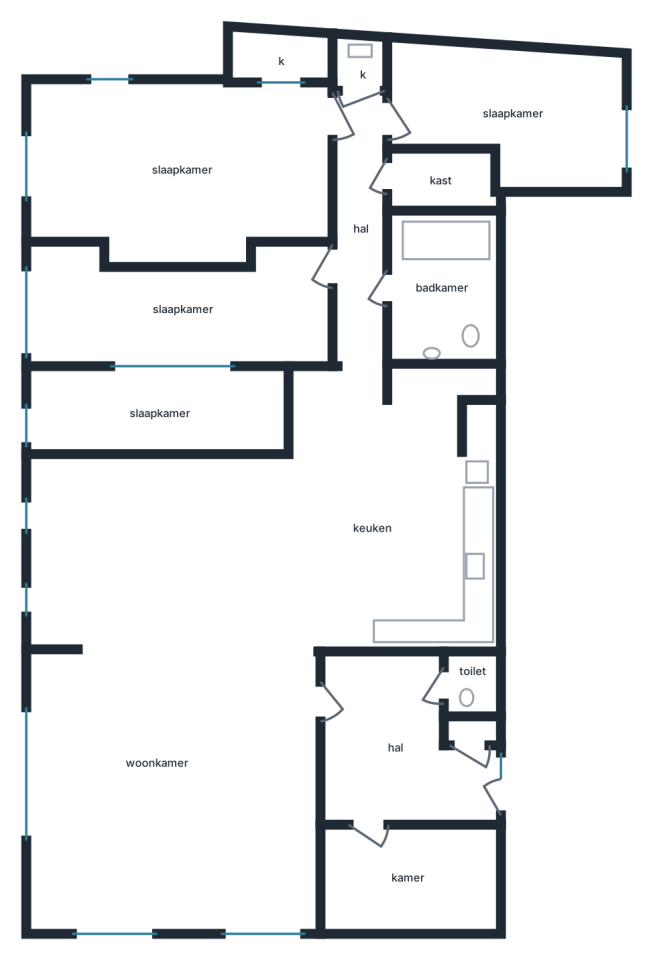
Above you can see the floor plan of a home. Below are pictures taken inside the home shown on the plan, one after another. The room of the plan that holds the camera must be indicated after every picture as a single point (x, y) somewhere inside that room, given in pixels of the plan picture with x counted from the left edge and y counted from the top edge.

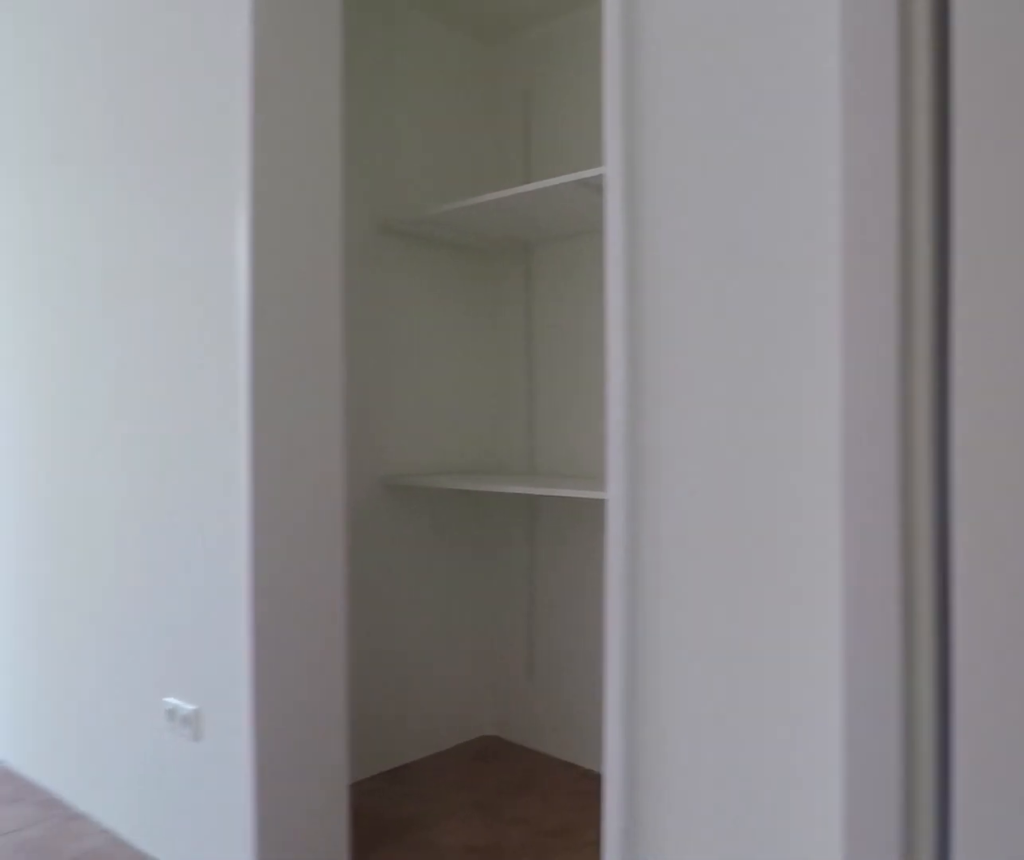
(360, 225)
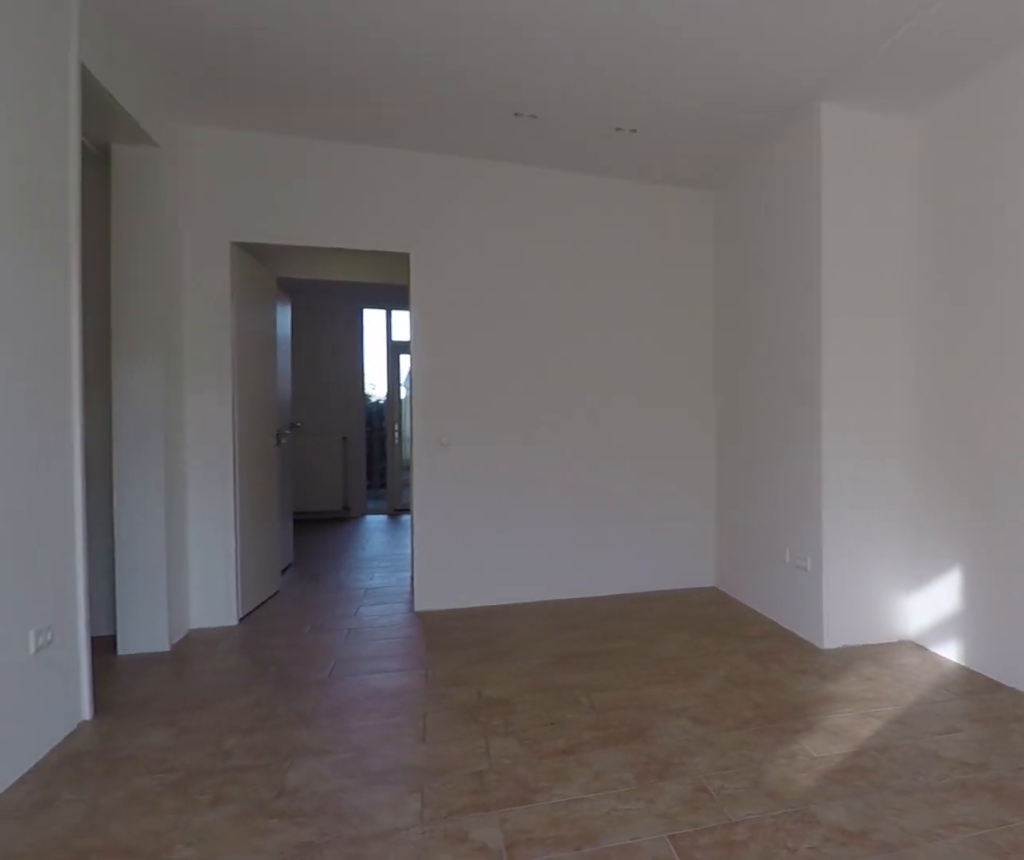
(182, 169)
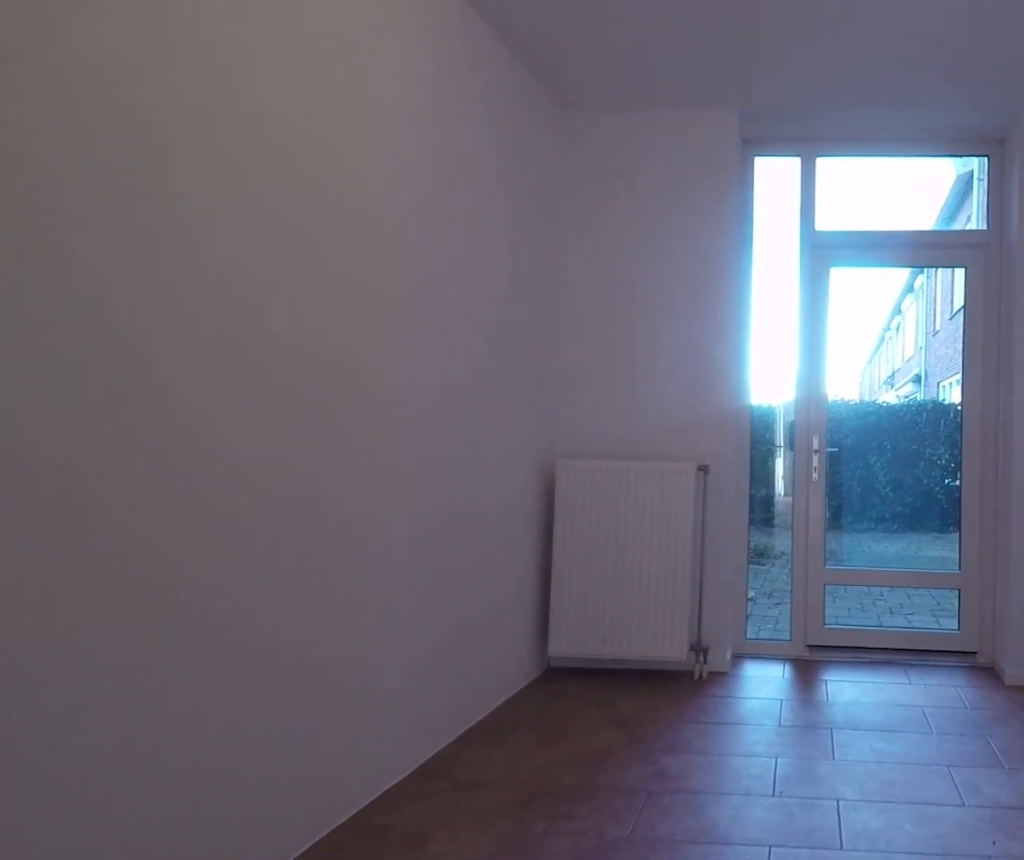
(512, 112)
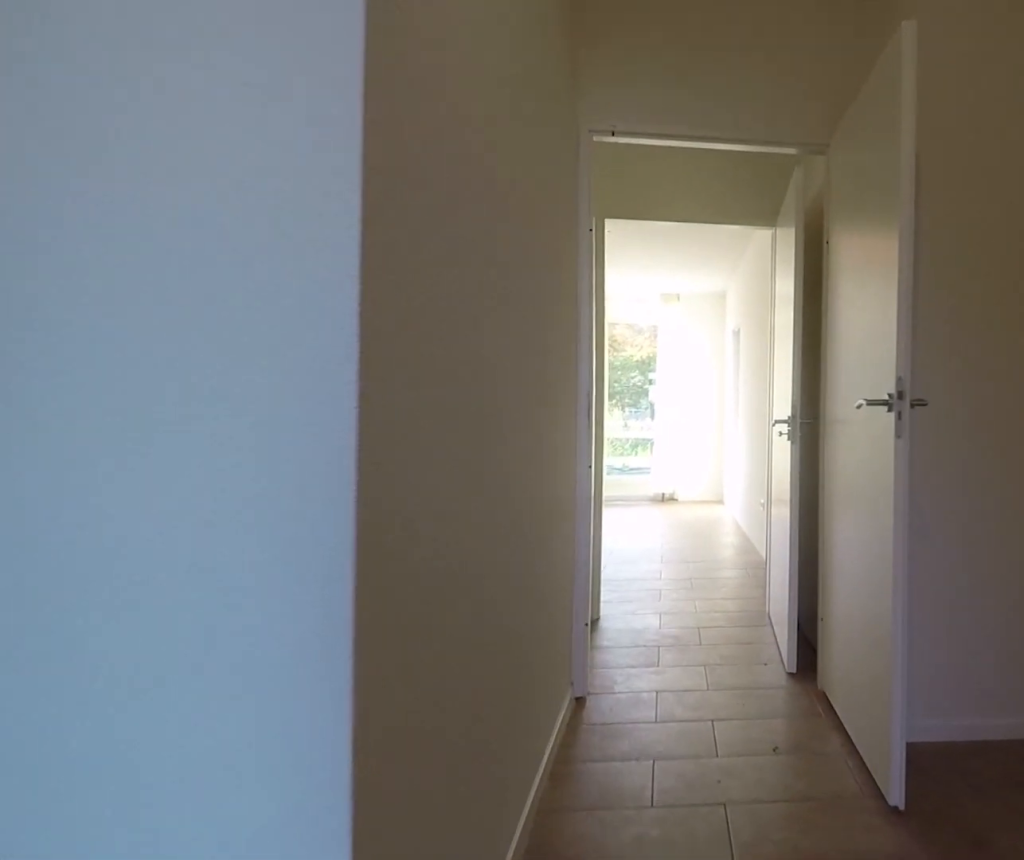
(512, 112)
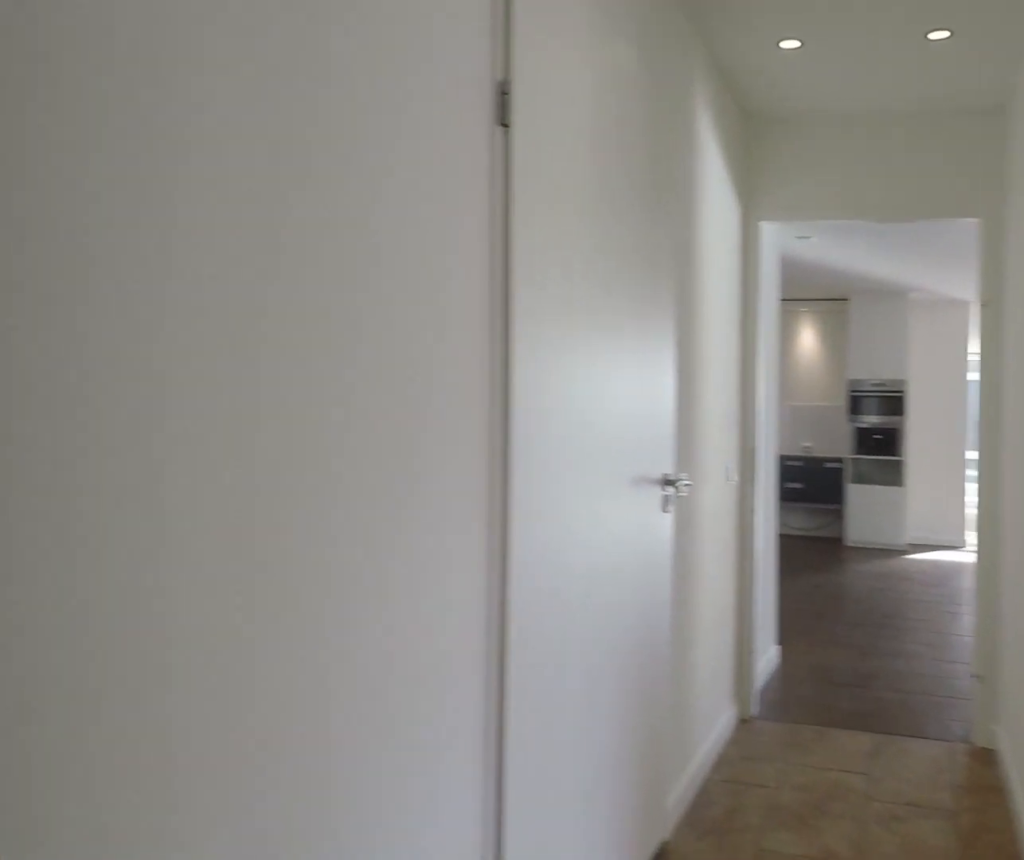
(360, 225)
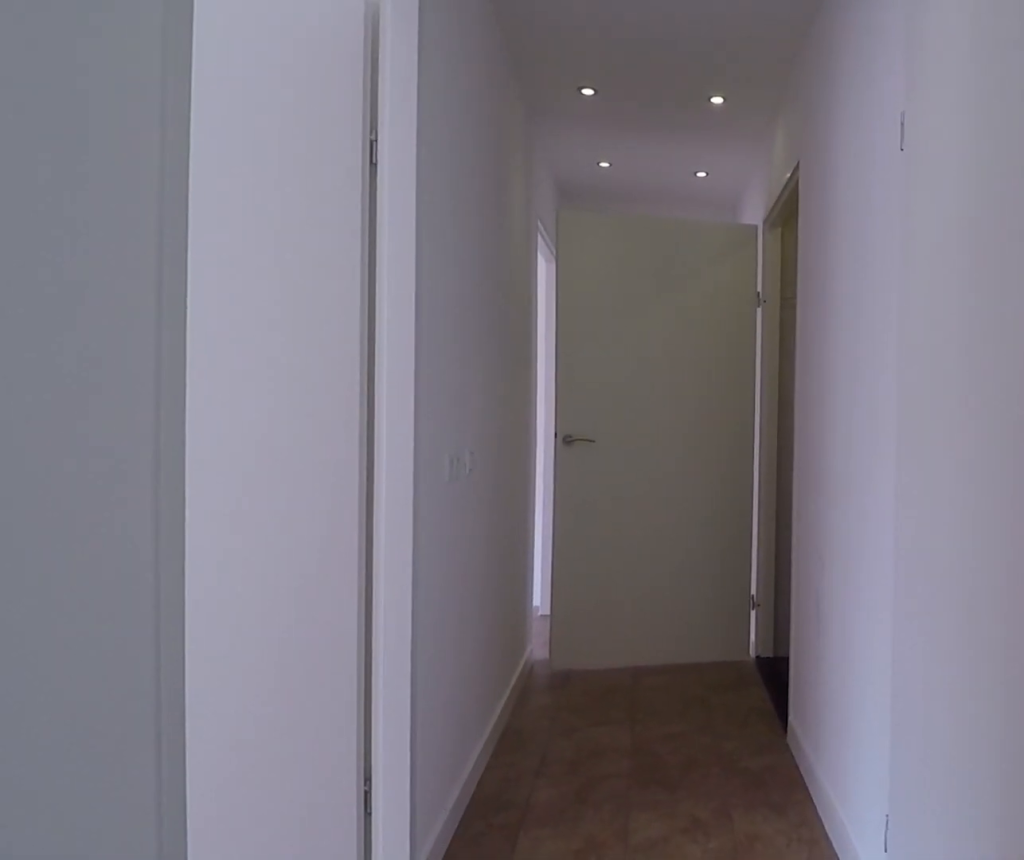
(360, 225)
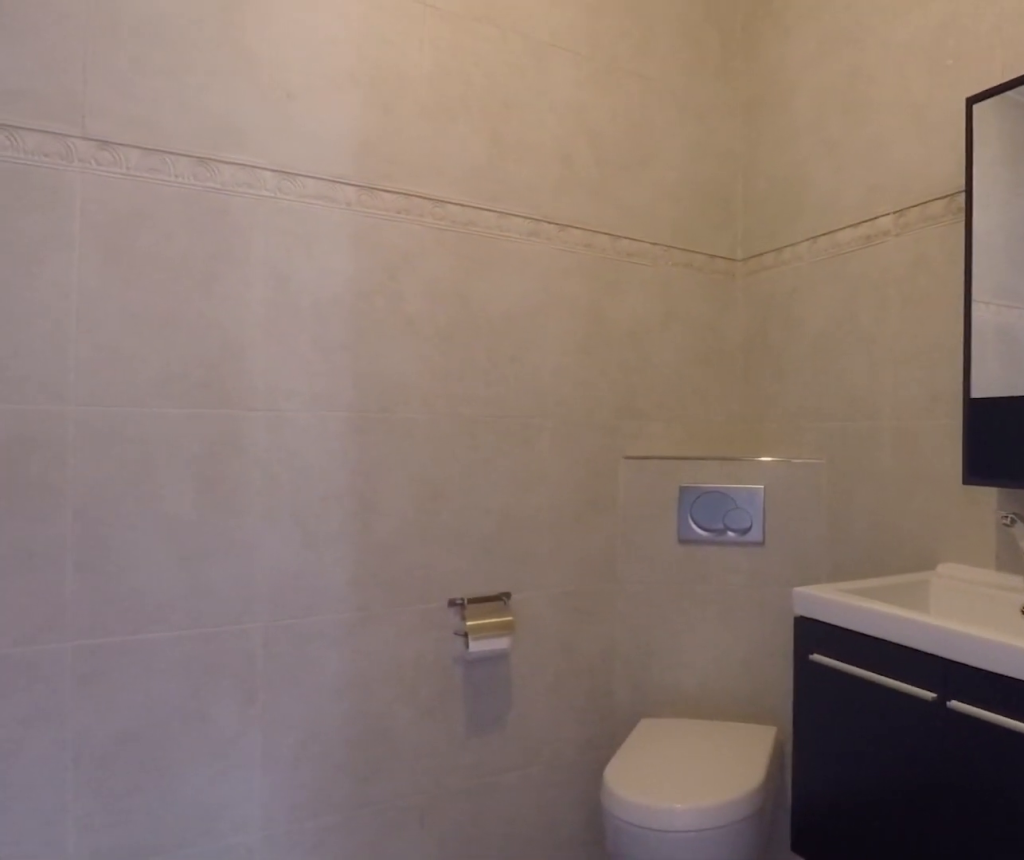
(441, 288)
